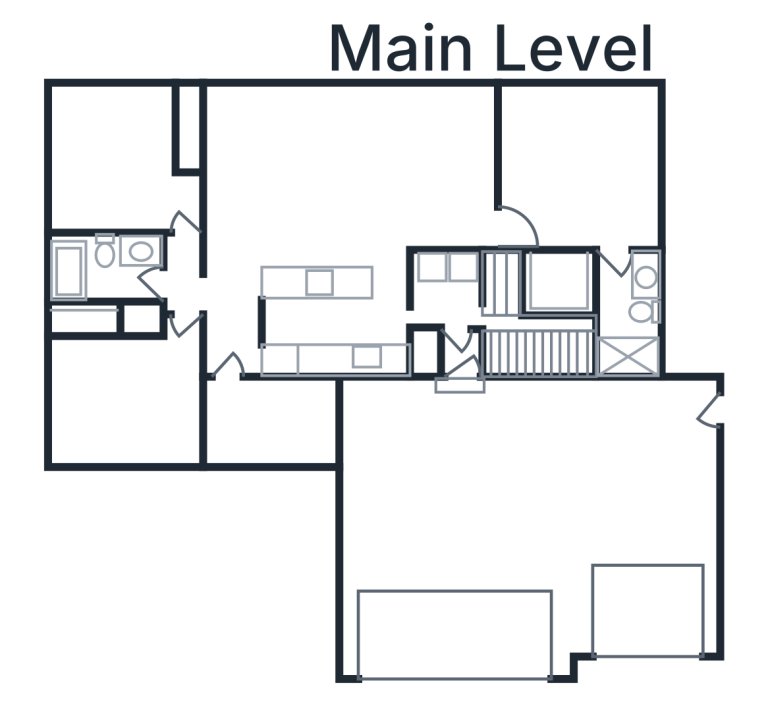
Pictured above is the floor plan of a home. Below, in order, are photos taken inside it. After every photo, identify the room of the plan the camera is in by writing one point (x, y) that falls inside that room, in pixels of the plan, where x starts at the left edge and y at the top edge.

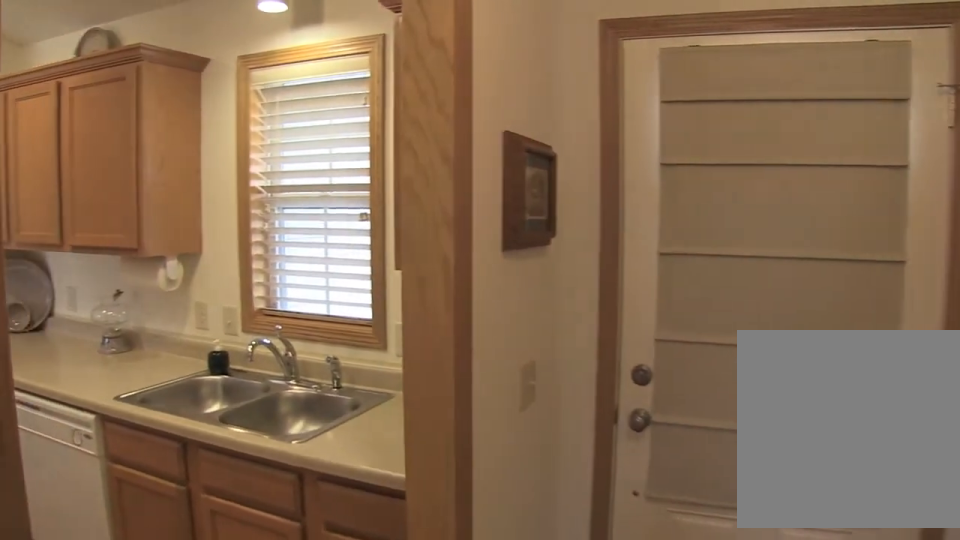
(335, 323)
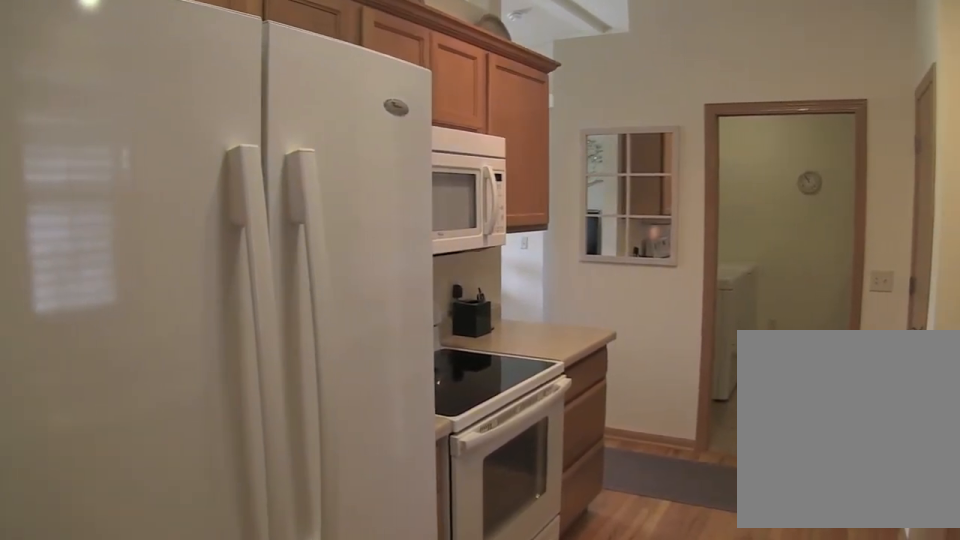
(335, 323)
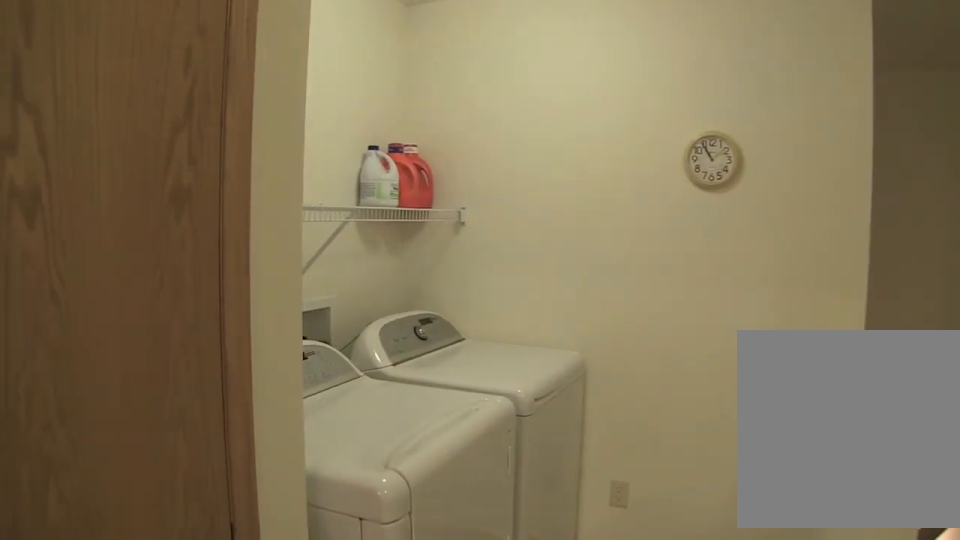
(450, 306)
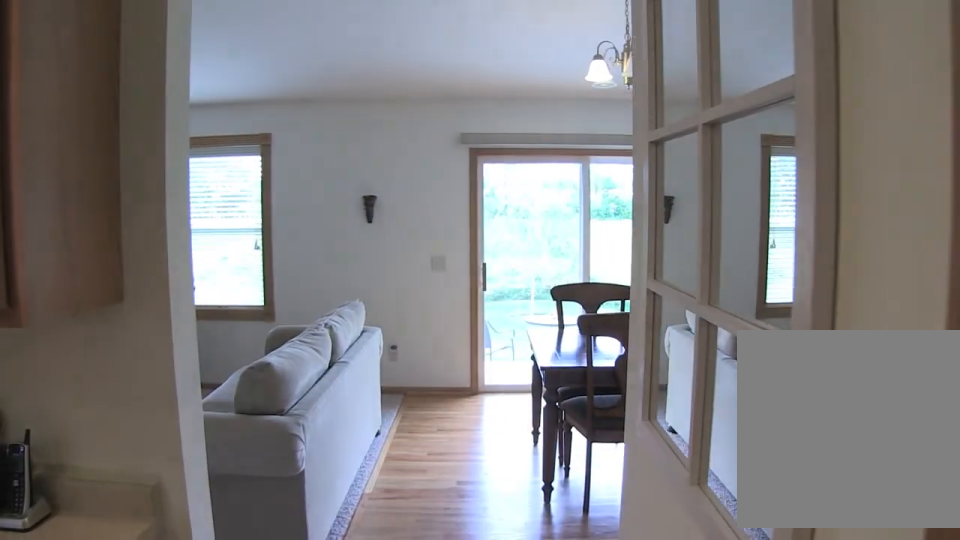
(451, 167)
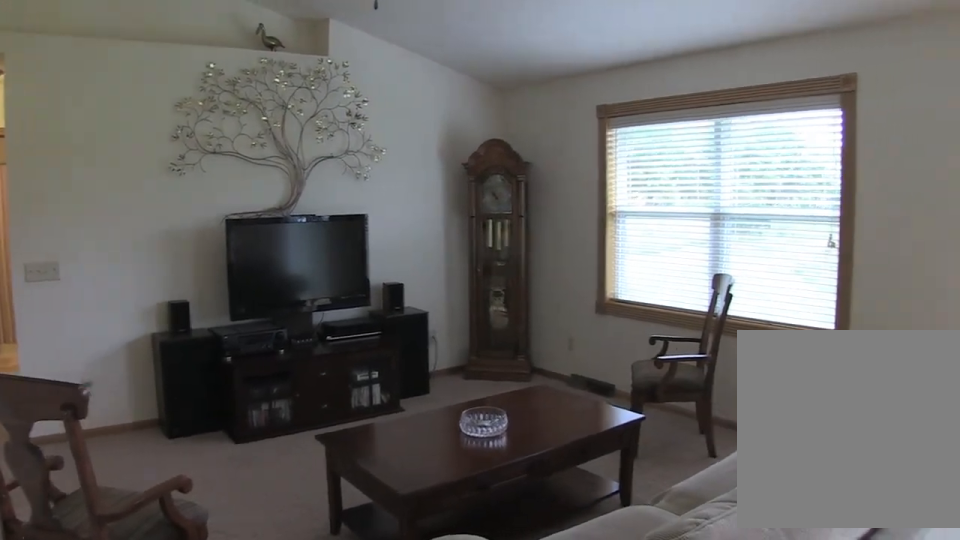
(308, 176)
